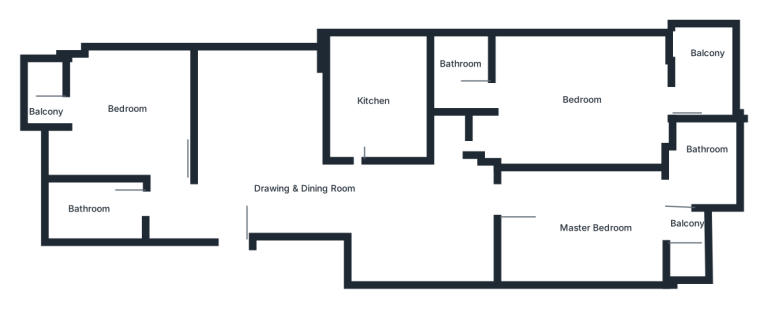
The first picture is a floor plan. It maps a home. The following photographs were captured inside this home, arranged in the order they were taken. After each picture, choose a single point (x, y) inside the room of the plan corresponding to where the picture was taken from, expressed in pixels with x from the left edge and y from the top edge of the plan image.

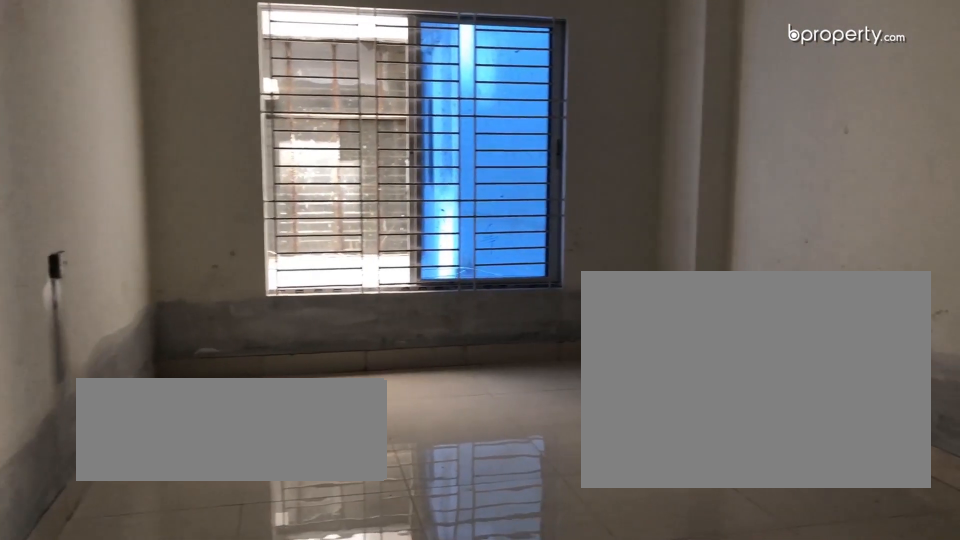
(284, 194)
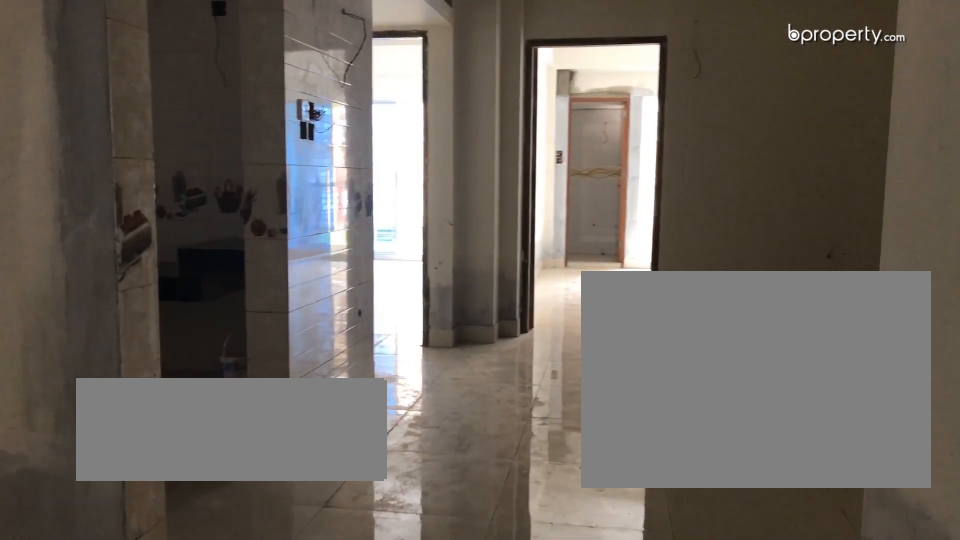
(284, 194)
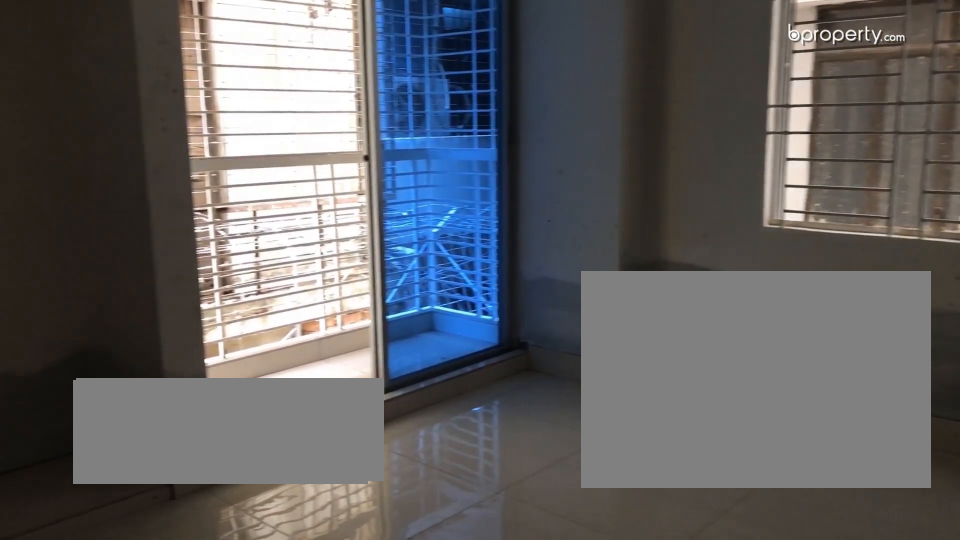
(127, 111)
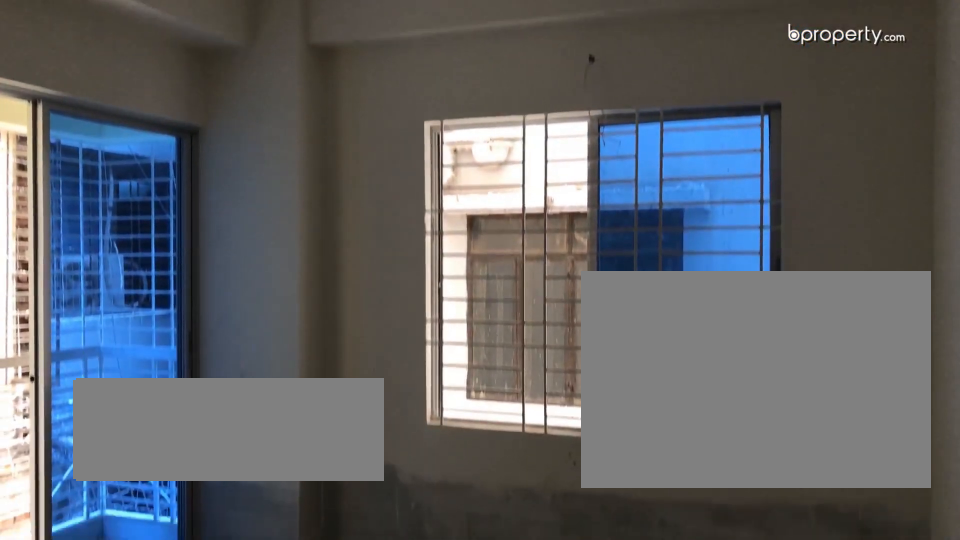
(130, 114)
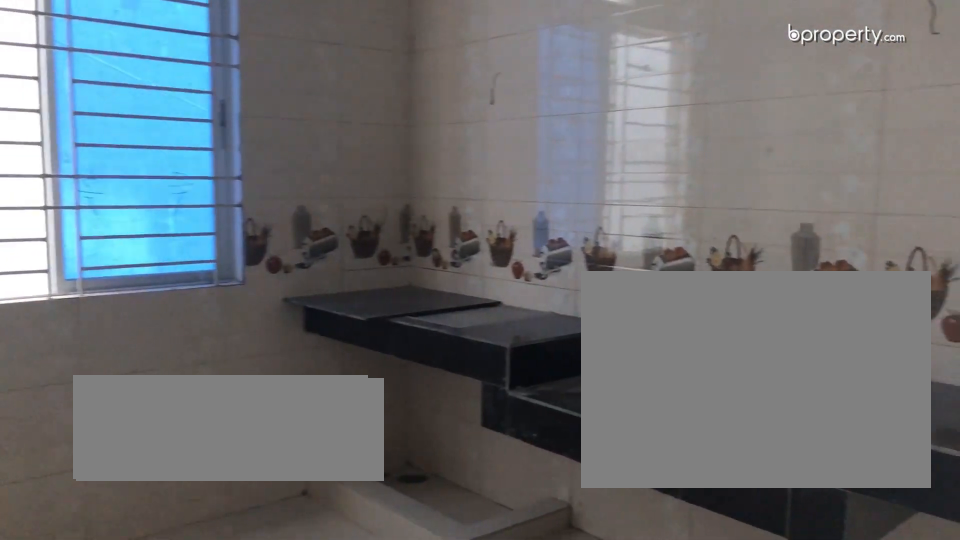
(380, 103)
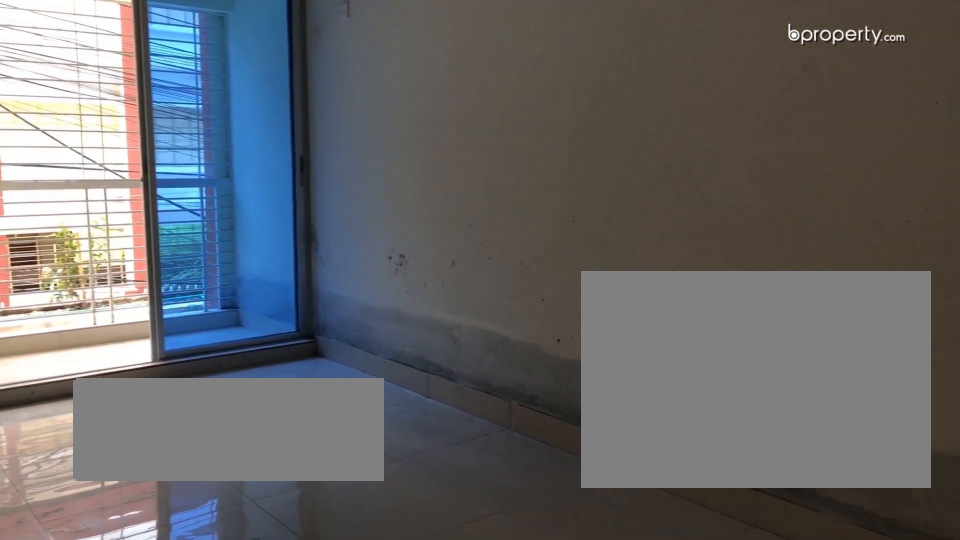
(606, 222)
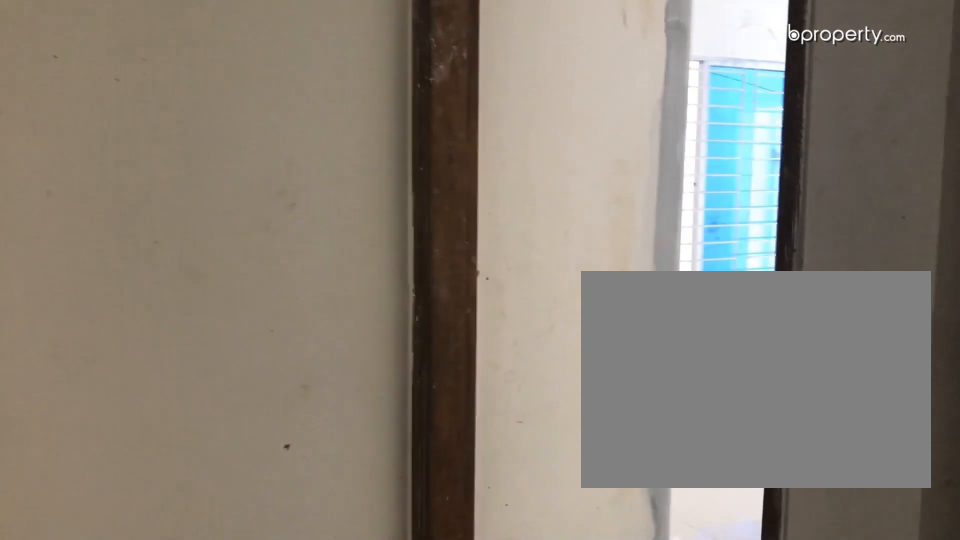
(485, 131)
